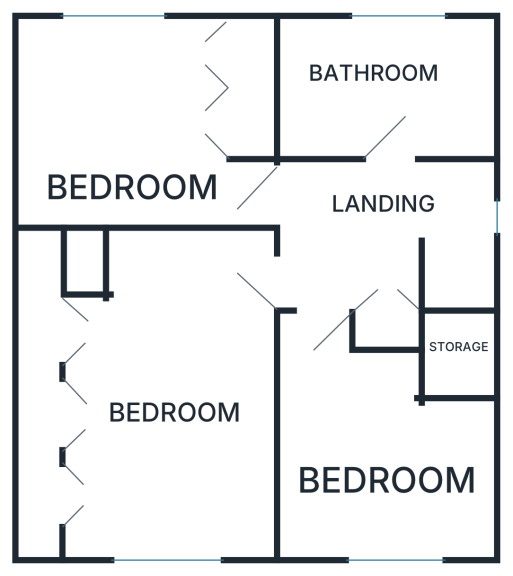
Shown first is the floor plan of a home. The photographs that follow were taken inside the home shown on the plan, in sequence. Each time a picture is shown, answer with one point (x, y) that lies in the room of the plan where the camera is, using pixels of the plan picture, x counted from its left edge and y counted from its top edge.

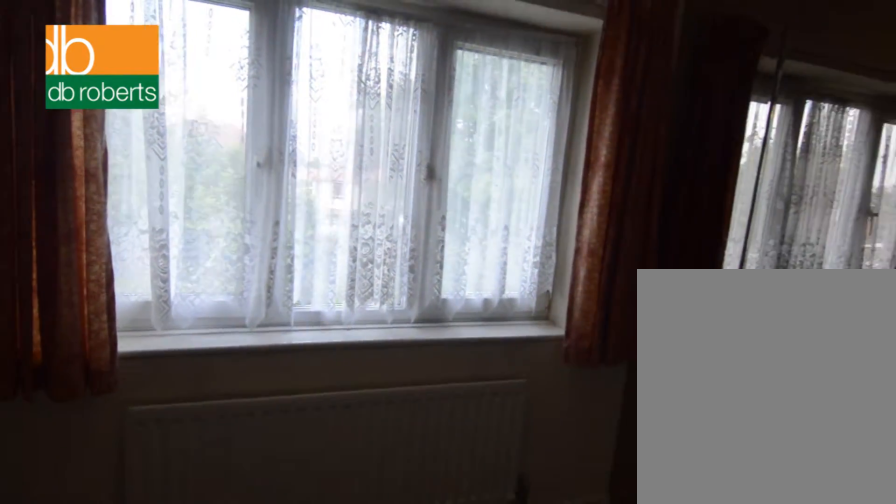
(146, 122)
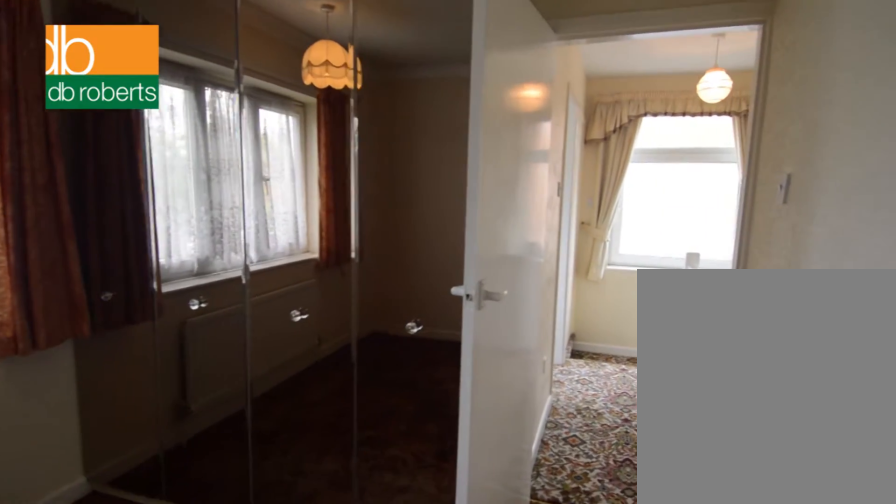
(146, 122)
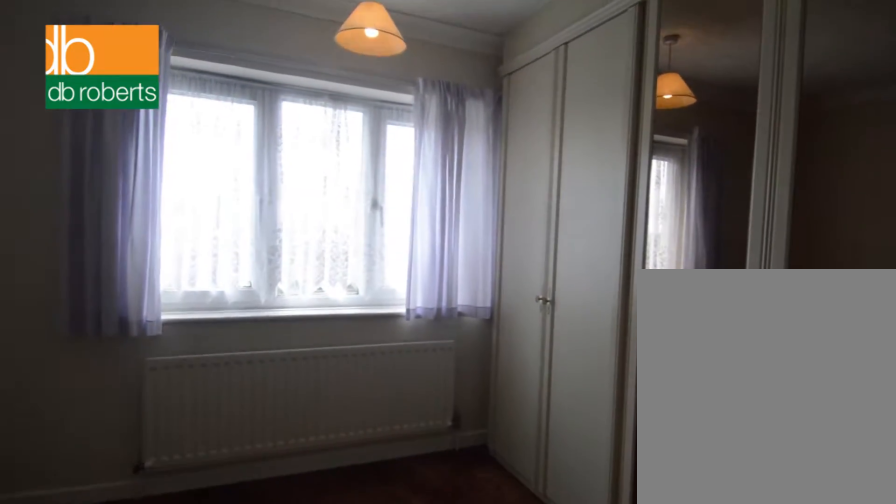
(149, 392)
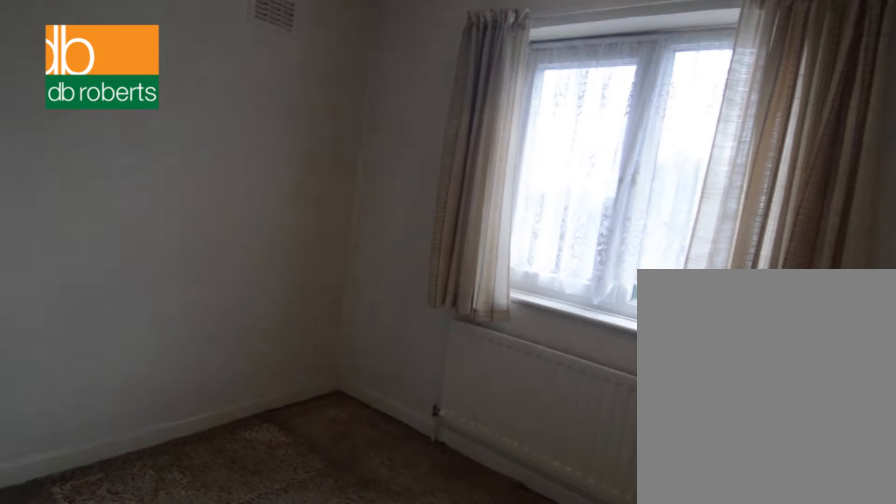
(374, 450)
